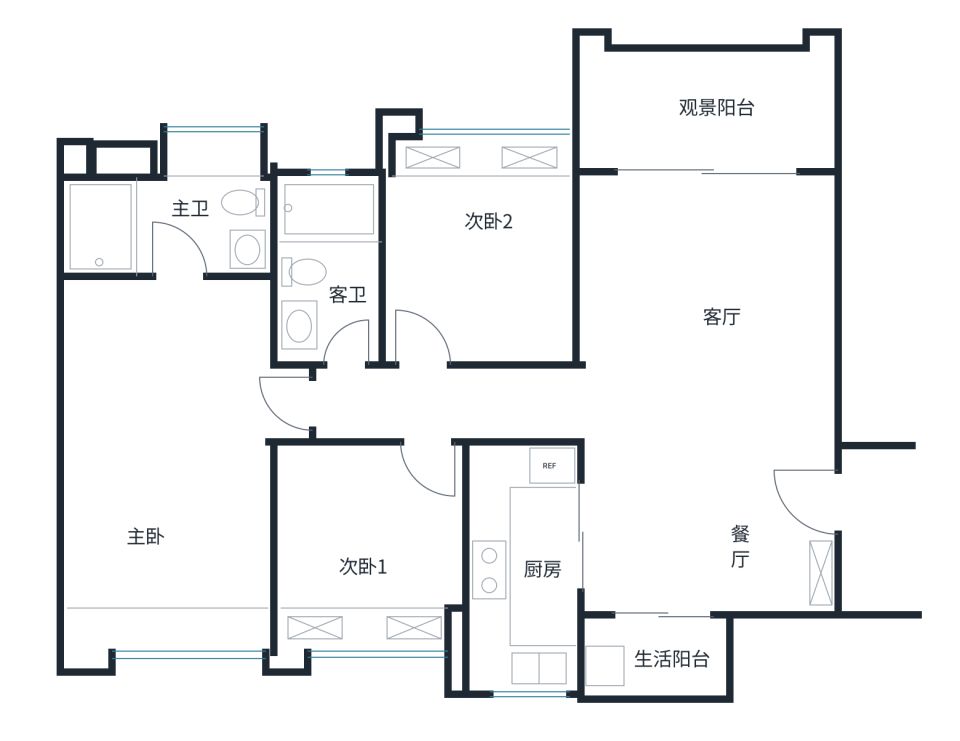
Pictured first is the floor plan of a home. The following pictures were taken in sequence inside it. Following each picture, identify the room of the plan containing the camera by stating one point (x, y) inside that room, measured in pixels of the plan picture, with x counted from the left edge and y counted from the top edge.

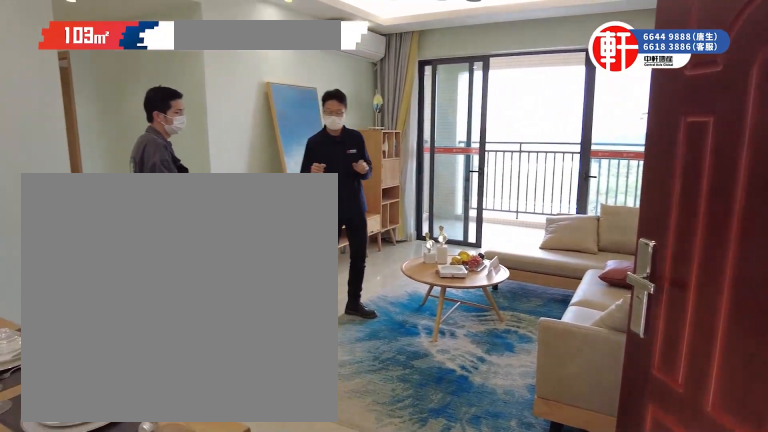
(711, 309)
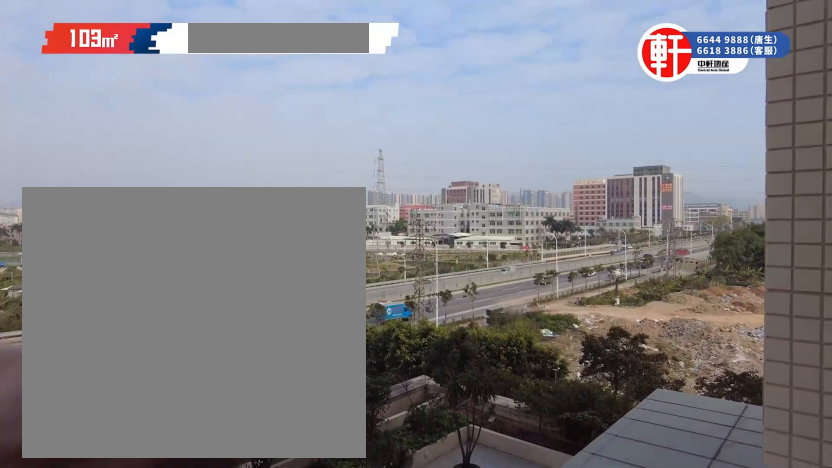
(704, 122)
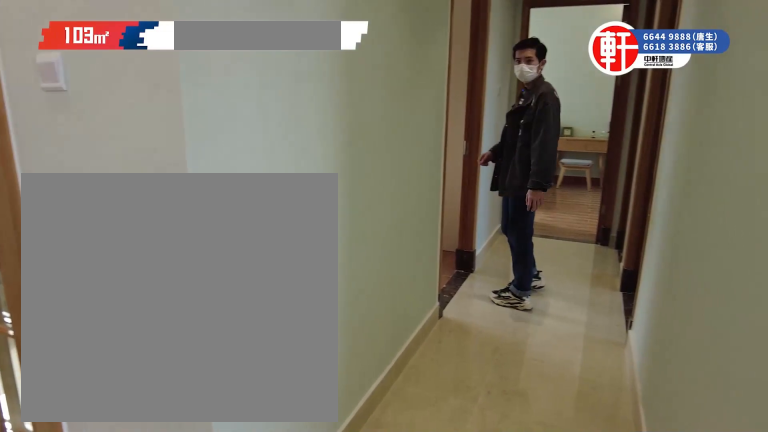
(447, 405)
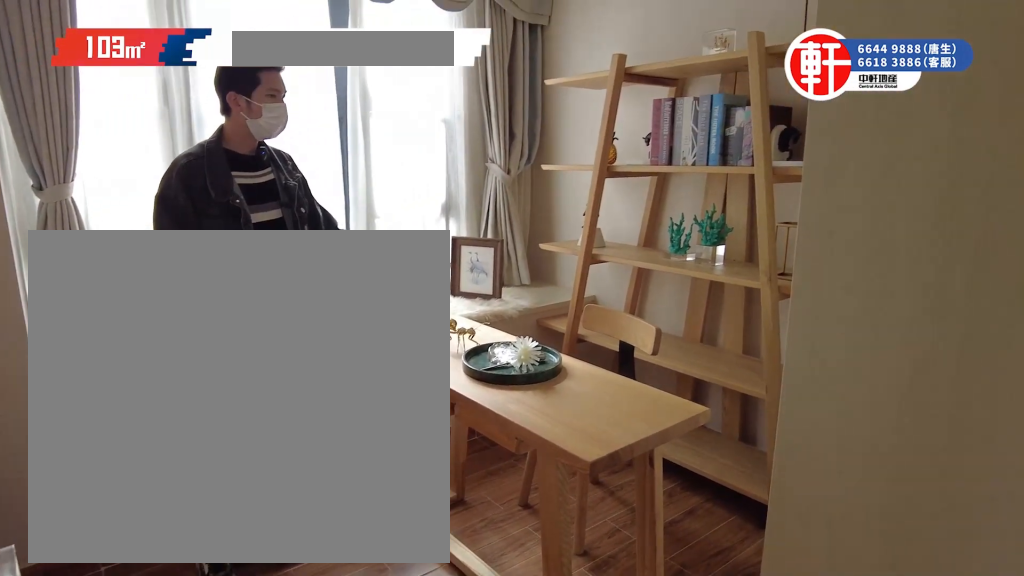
(372, 558)
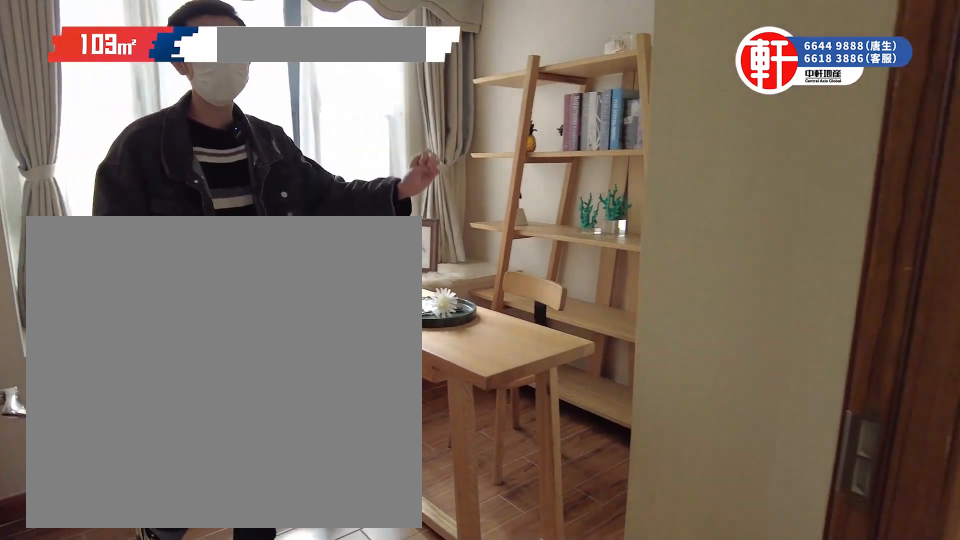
(372, 558)
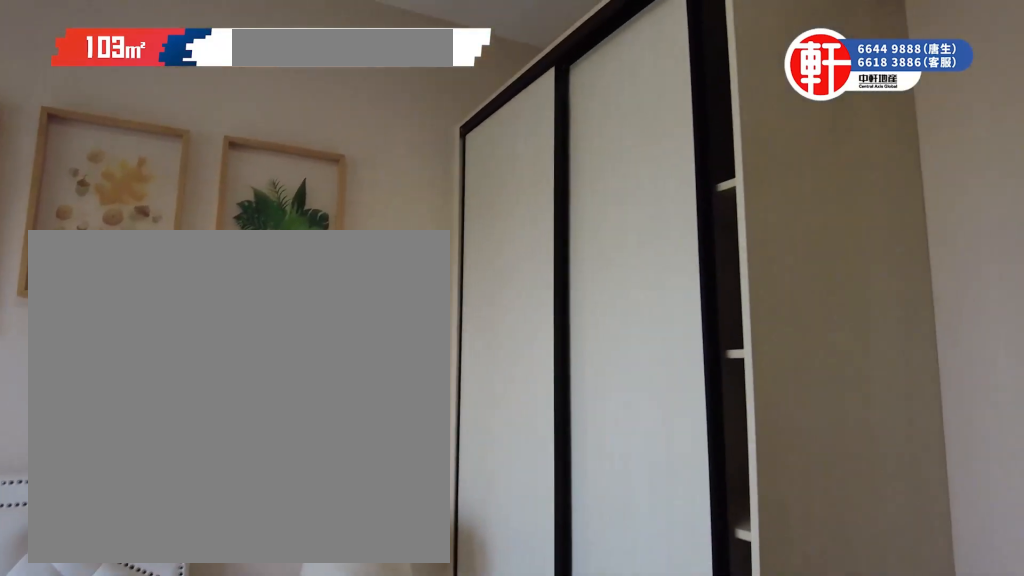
(475, 302)
